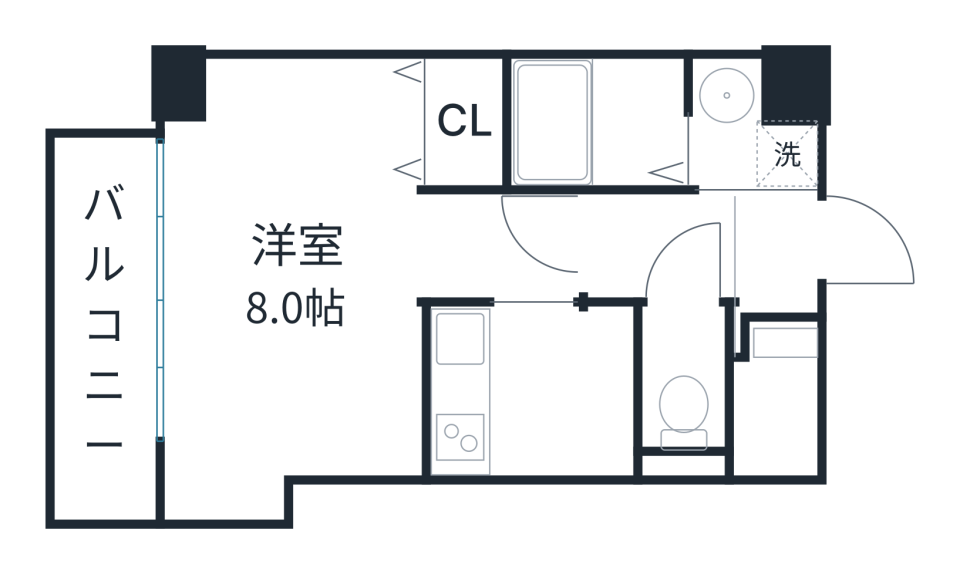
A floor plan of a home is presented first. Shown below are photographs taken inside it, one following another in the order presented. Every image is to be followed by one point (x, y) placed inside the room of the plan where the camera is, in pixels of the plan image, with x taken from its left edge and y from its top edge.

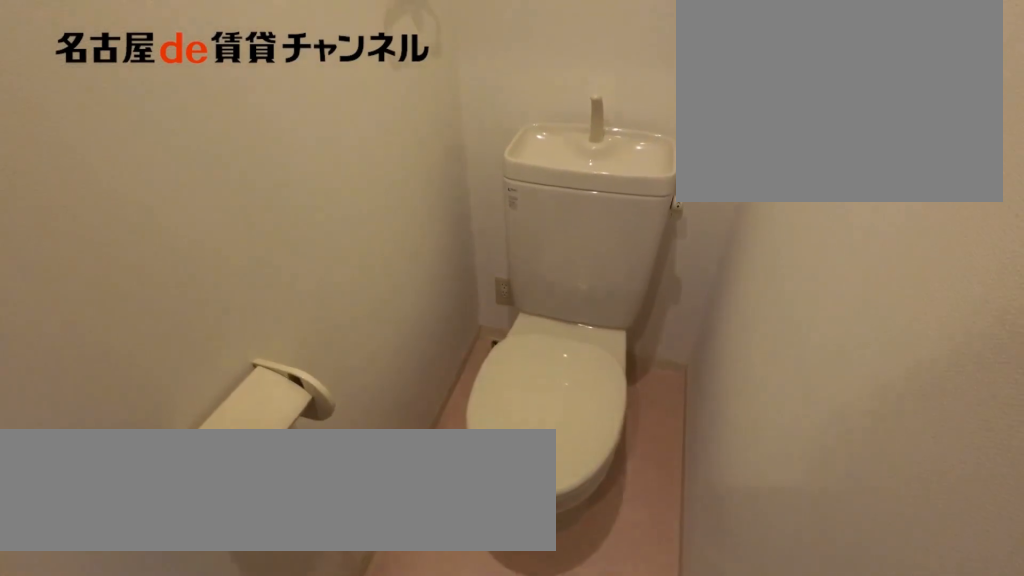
(684, 380)
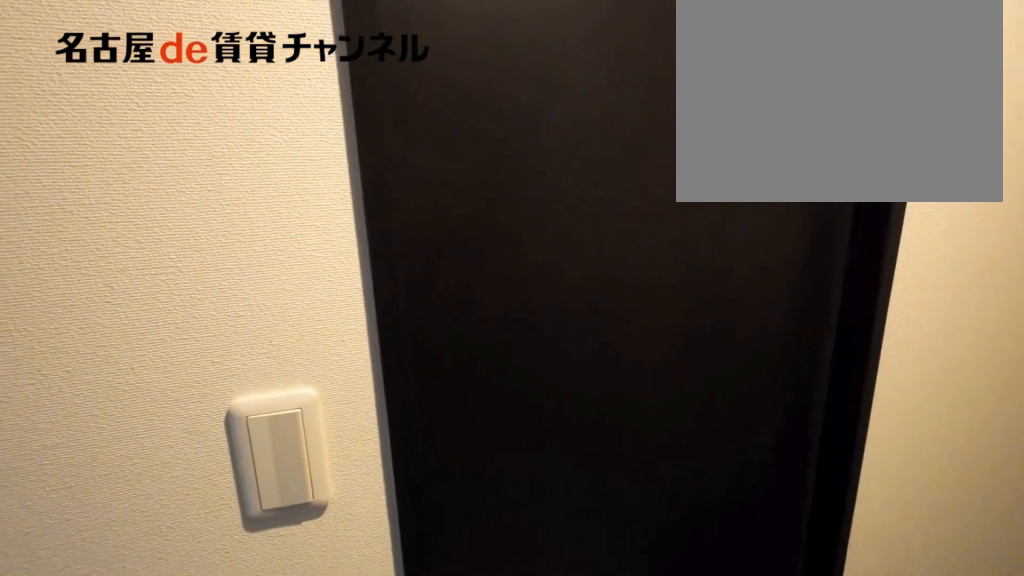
(661, 247)
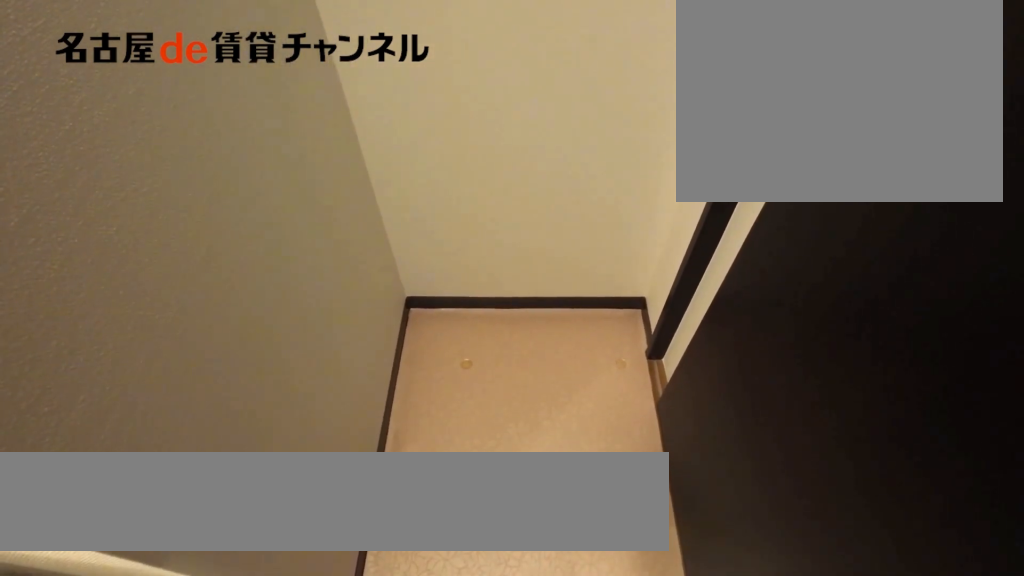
(746, 131)
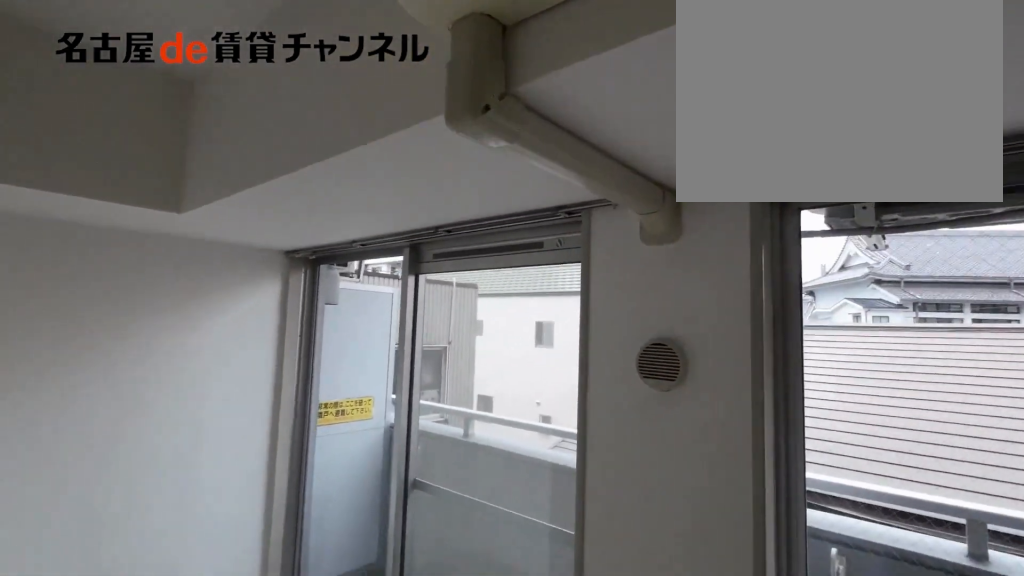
(318, 276)
